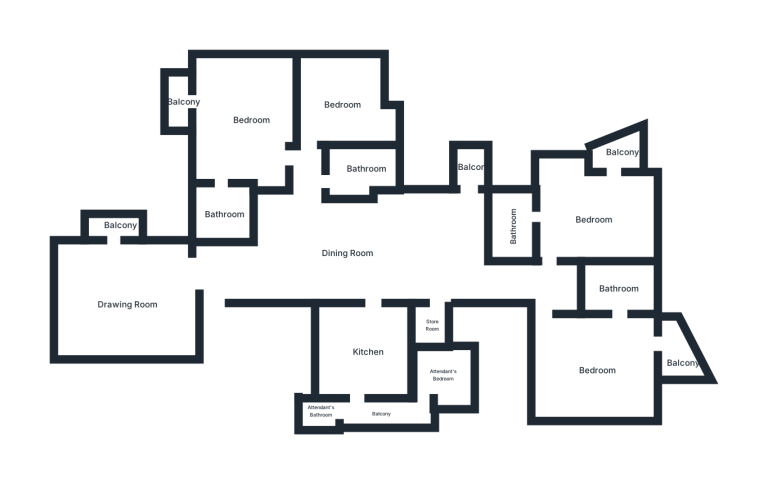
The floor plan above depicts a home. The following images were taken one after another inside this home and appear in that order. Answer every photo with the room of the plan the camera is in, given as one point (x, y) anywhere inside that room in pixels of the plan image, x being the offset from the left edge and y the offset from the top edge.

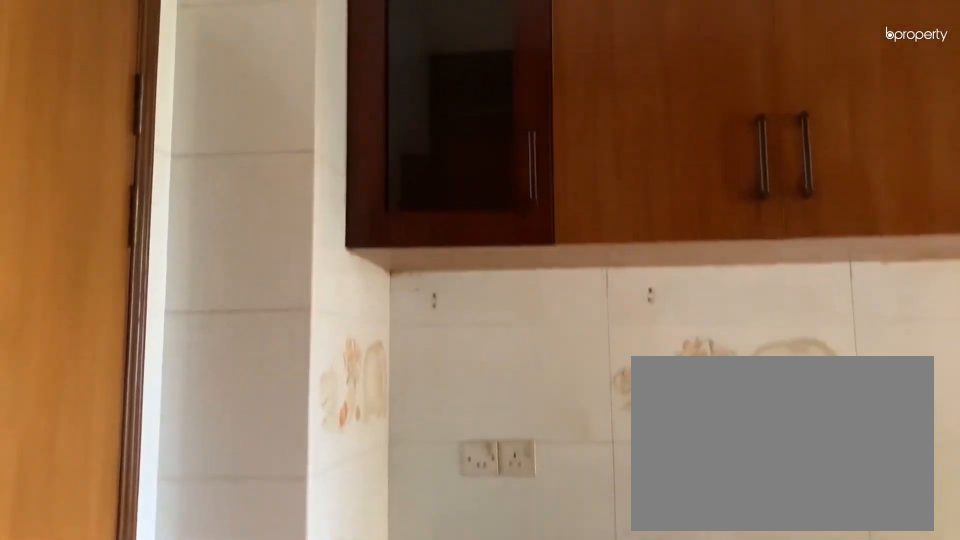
(371, 351)
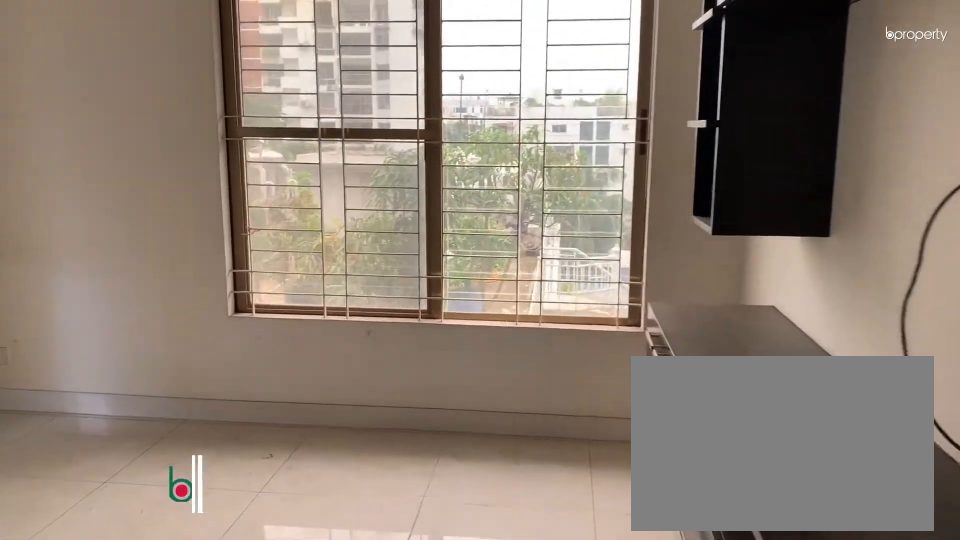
(595, 370)
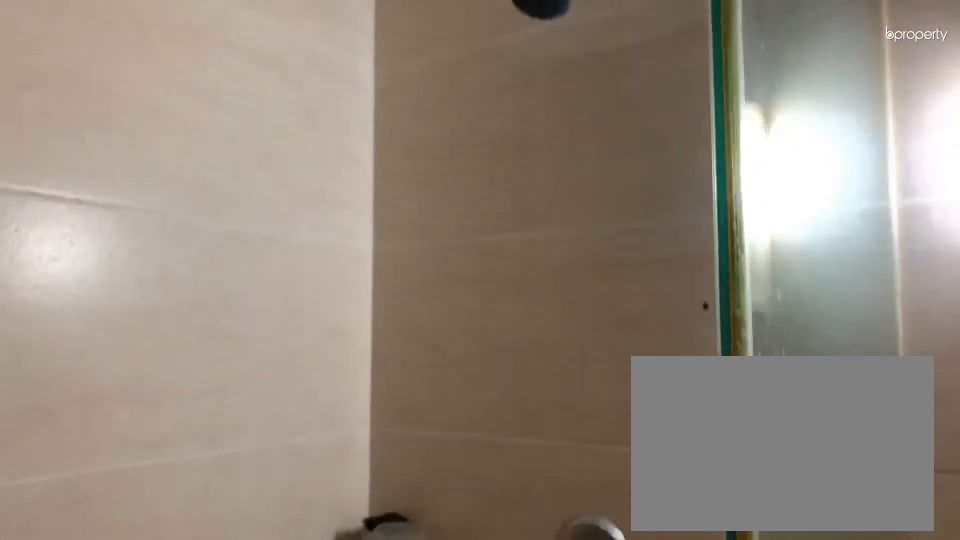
(620, 291)
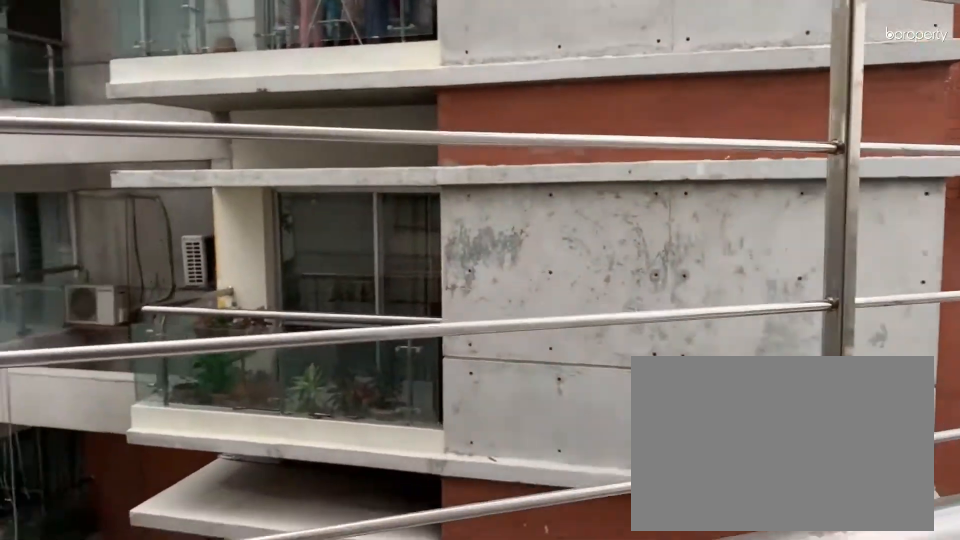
(681, 361)
